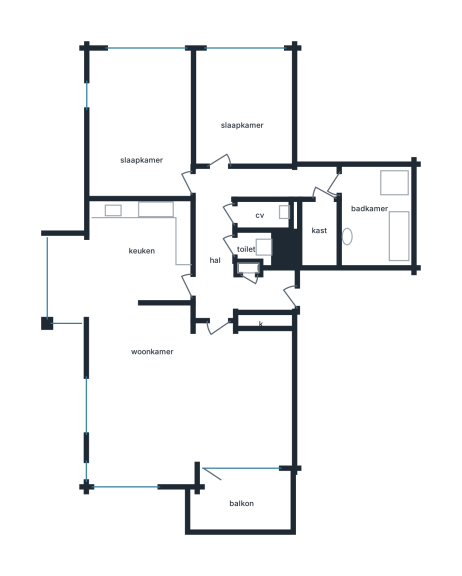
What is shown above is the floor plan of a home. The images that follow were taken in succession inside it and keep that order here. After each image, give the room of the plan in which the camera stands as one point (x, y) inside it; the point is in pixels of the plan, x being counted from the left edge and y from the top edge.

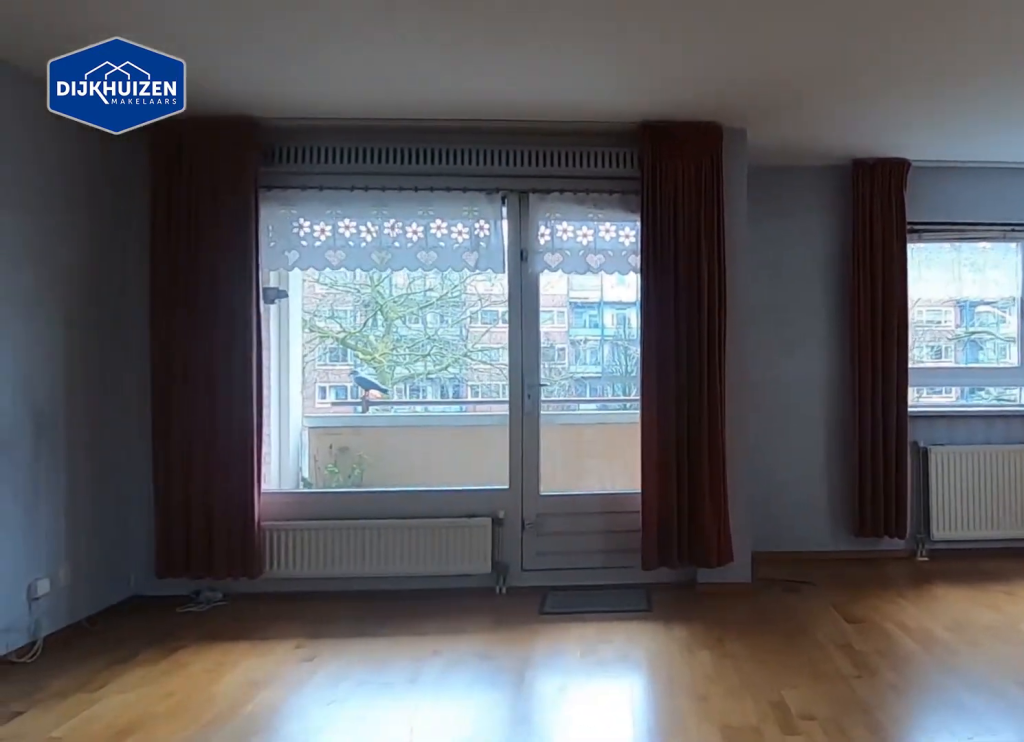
(139, 405)
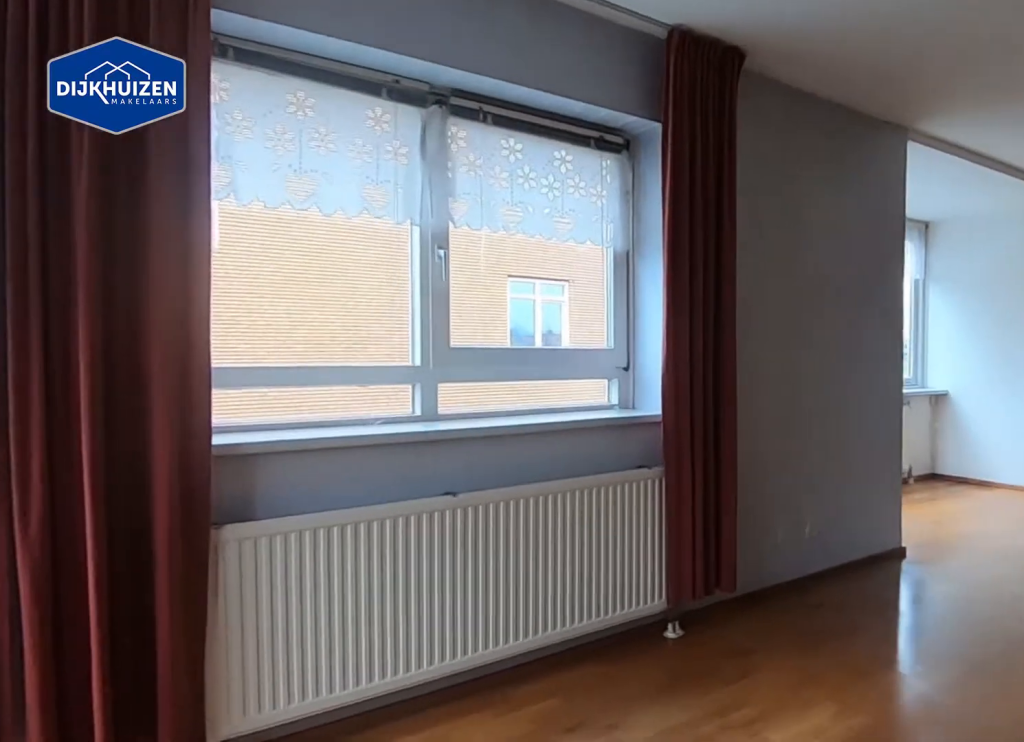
(139, 405)
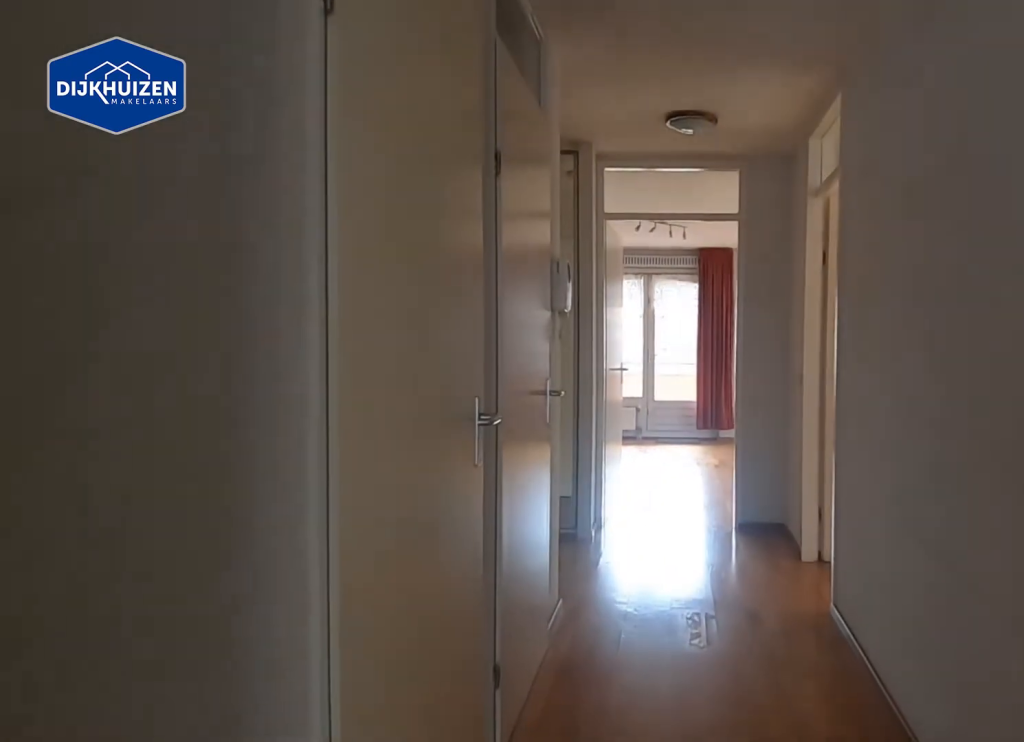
(265, 182)
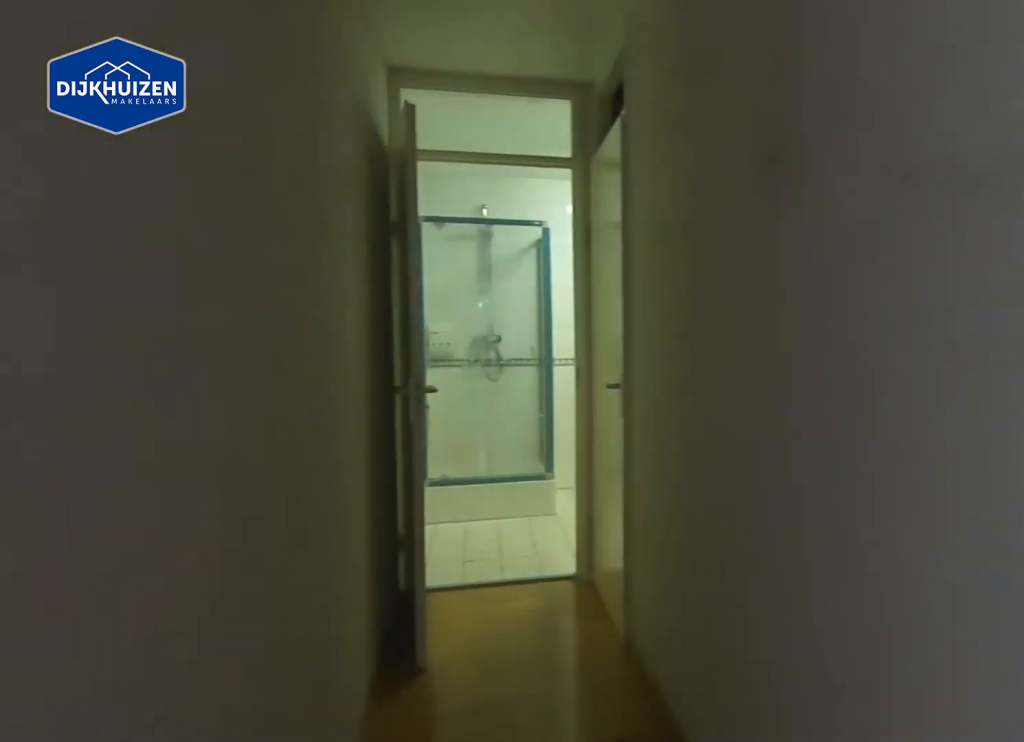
(217, 186)
